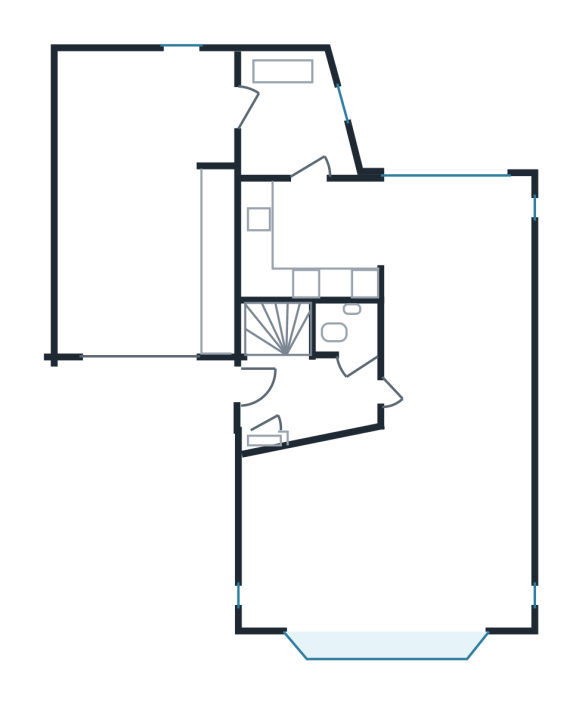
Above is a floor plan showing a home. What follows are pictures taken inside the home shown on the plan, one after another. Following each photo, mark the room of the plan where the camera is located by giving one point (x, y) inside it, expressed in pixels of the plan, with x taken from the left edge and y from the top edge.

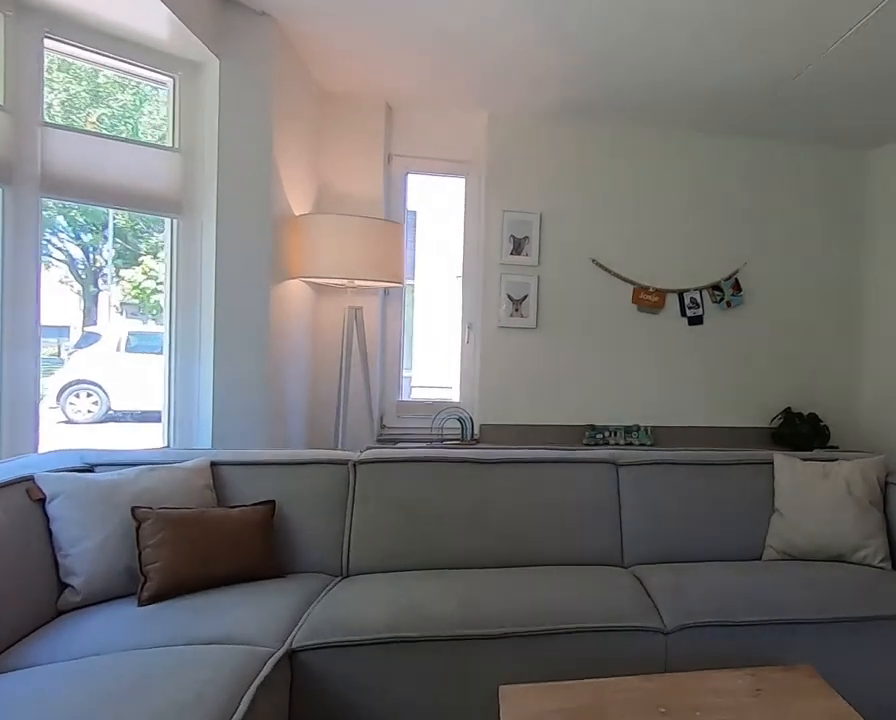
(389, 538)
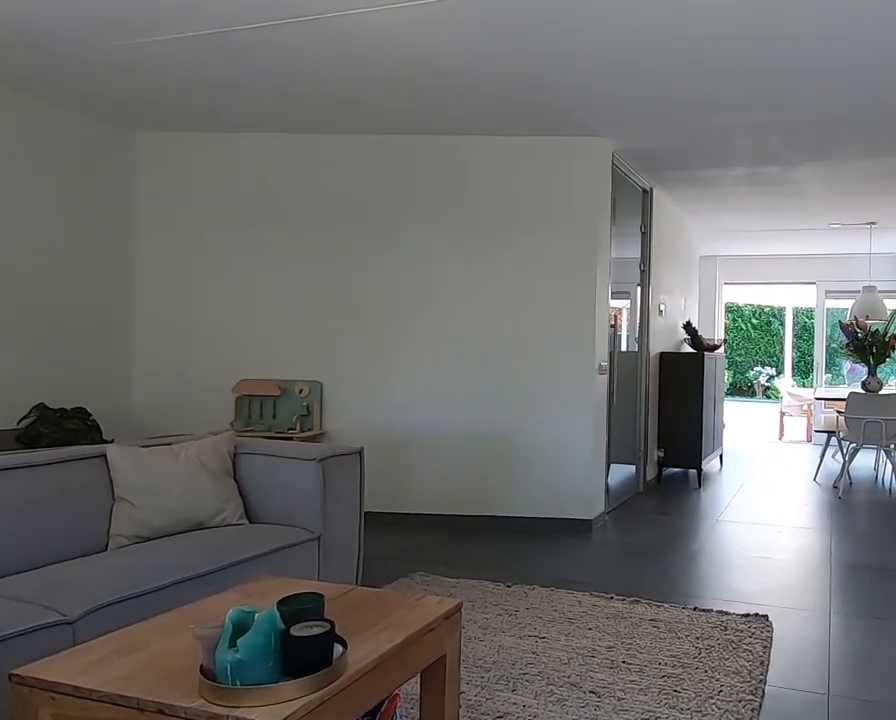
(389, 538)
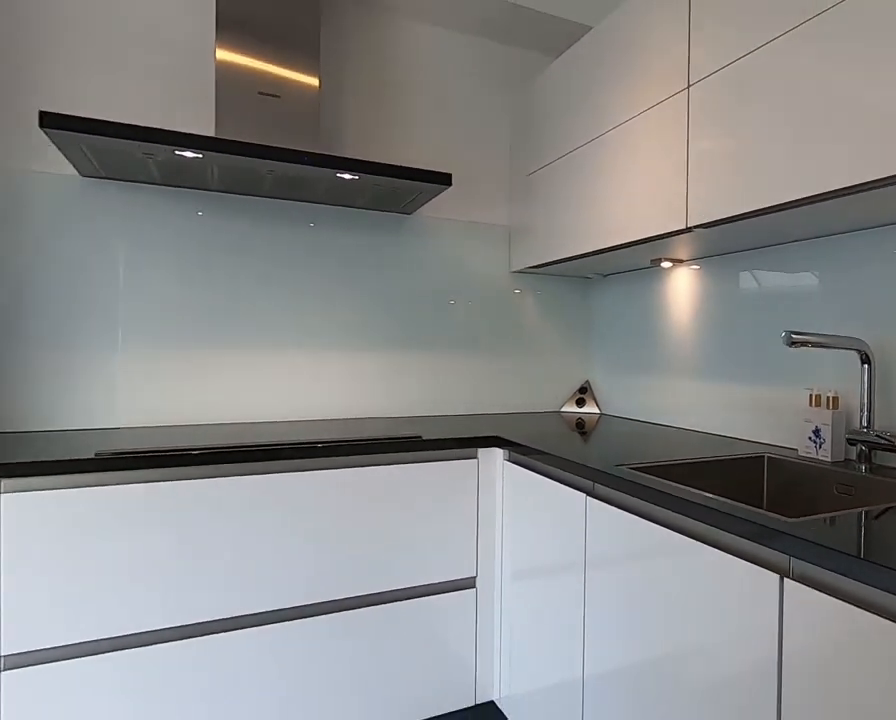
(327, 222)
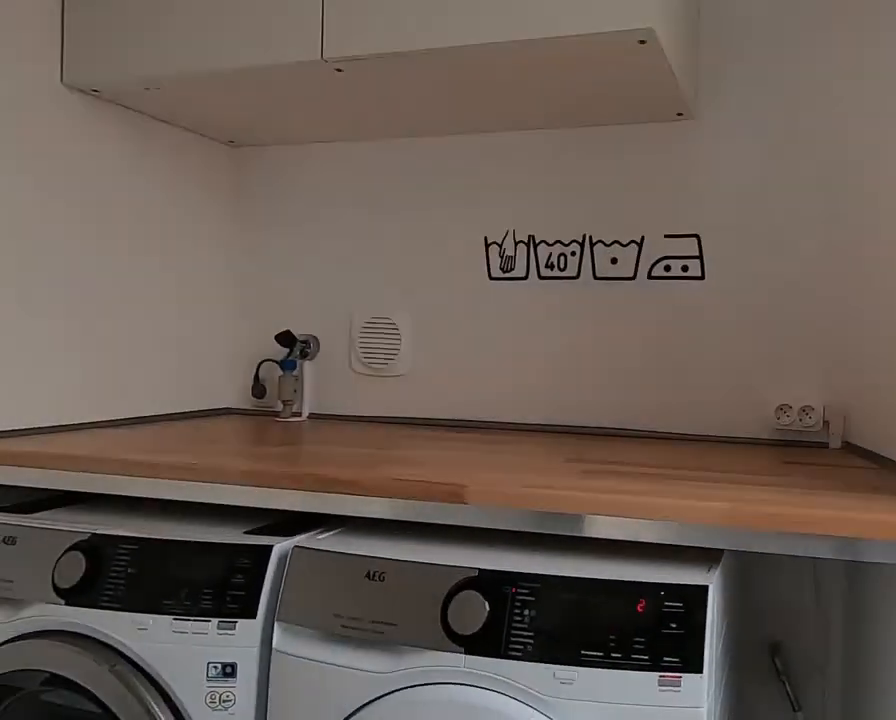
(290, 117)
